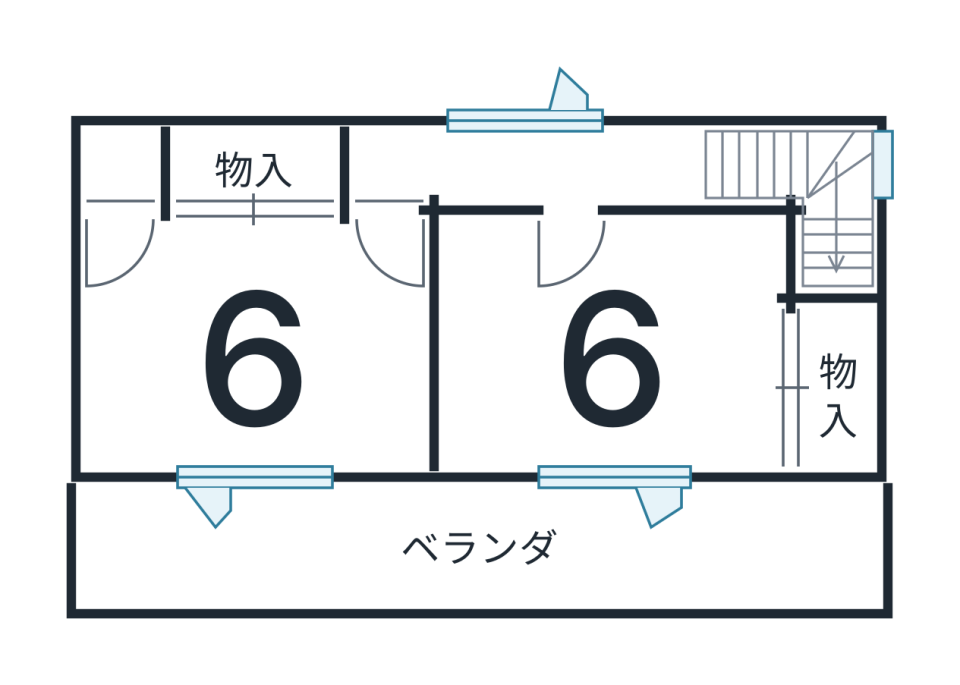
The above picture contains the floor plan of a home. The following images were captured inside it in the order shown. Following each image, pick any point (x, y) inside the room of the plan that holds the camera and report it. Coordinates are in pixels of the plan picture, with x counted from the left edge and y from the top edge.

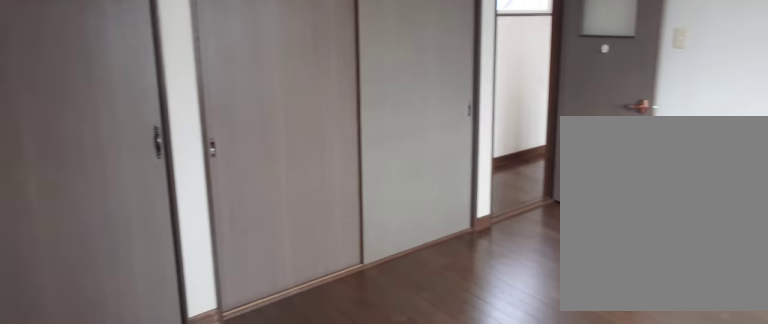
(258, 344)
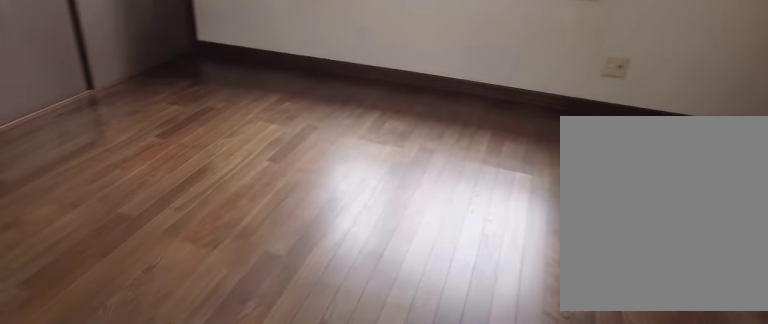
(611, 355)
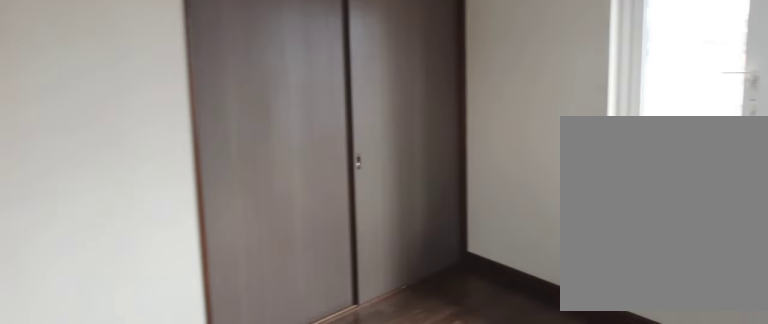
(611, 355)
